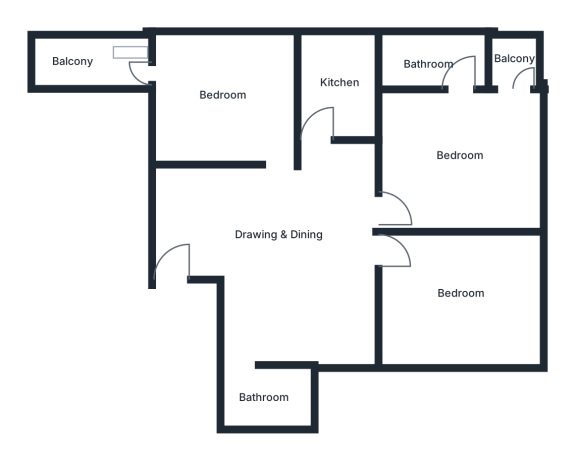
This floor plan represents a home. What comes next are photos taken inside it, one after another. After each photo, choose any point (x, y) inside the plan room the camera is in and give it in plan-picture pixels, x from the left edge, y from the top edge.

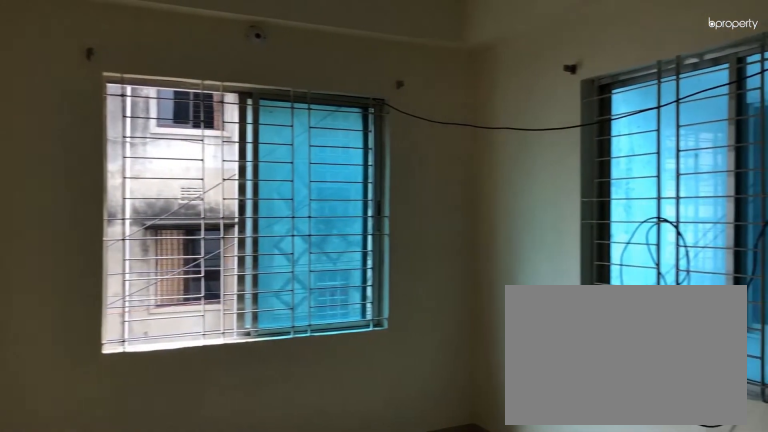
(462, 294)
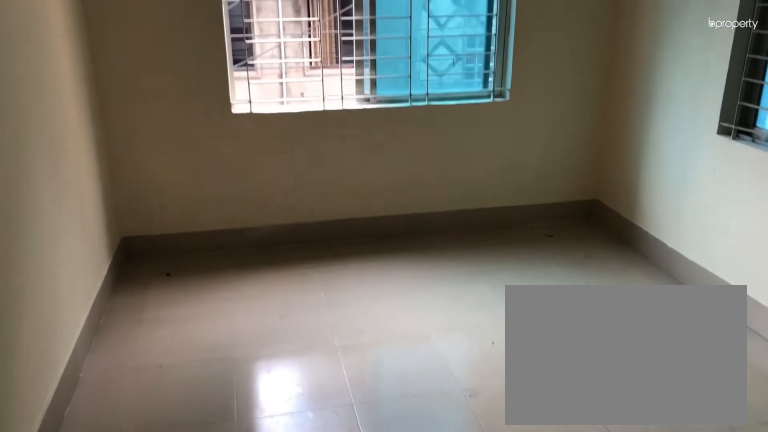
(462, 294)
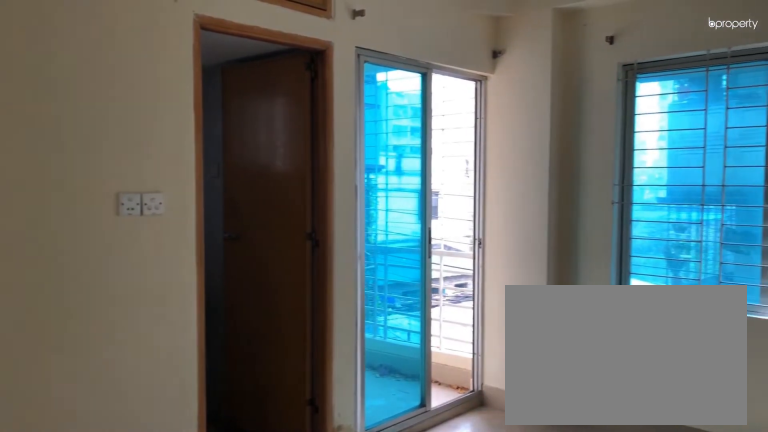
(462, 153)
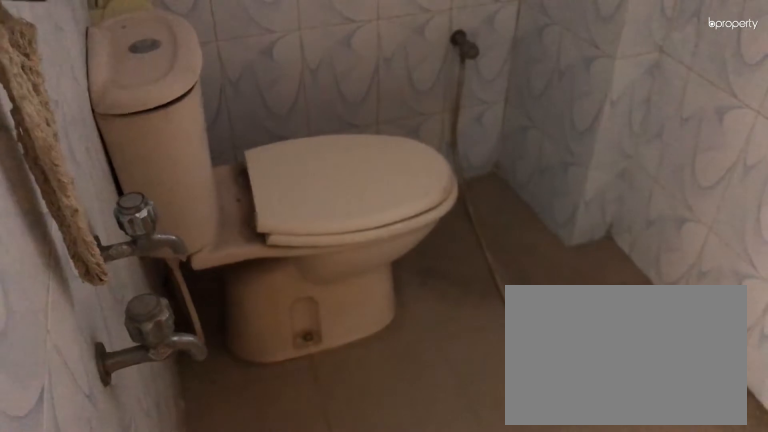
(428, 66)
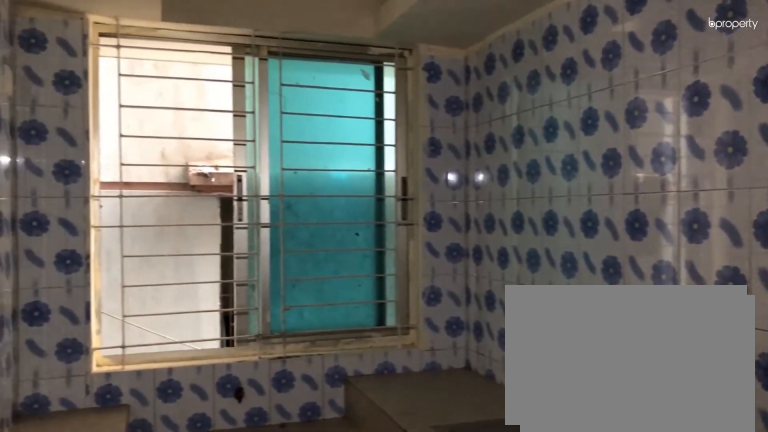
(340, 79)
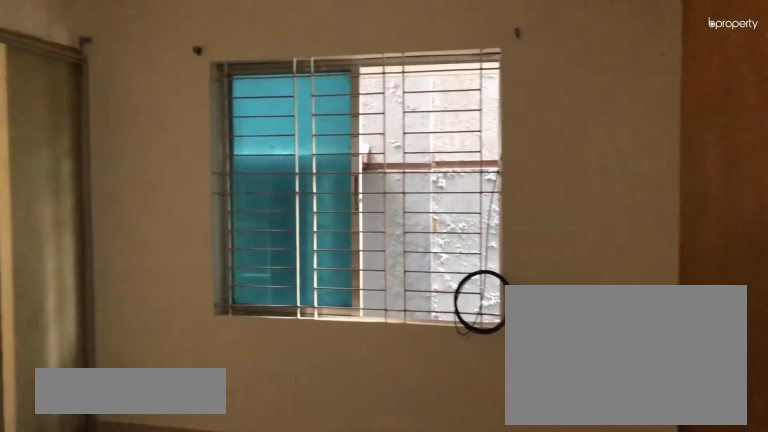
(221, 94)
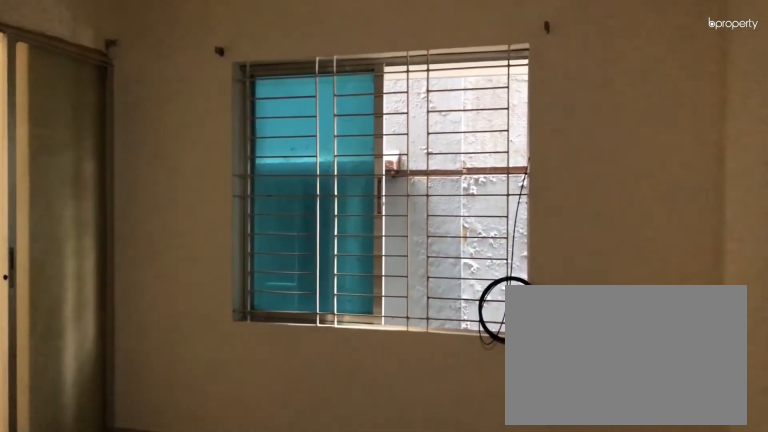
(221, 94)
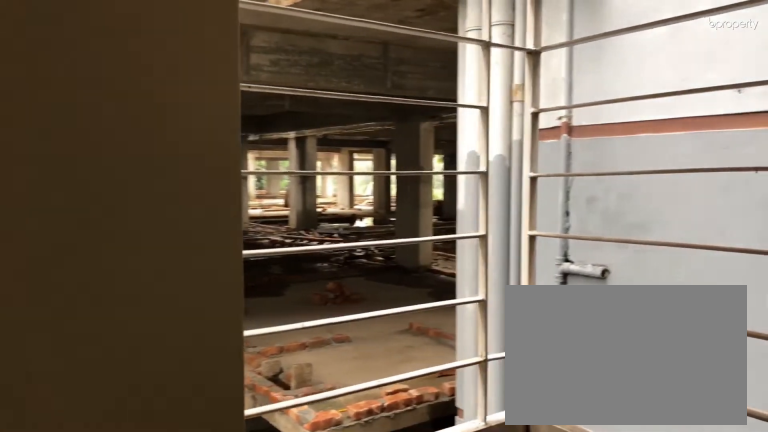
(74, 63)
